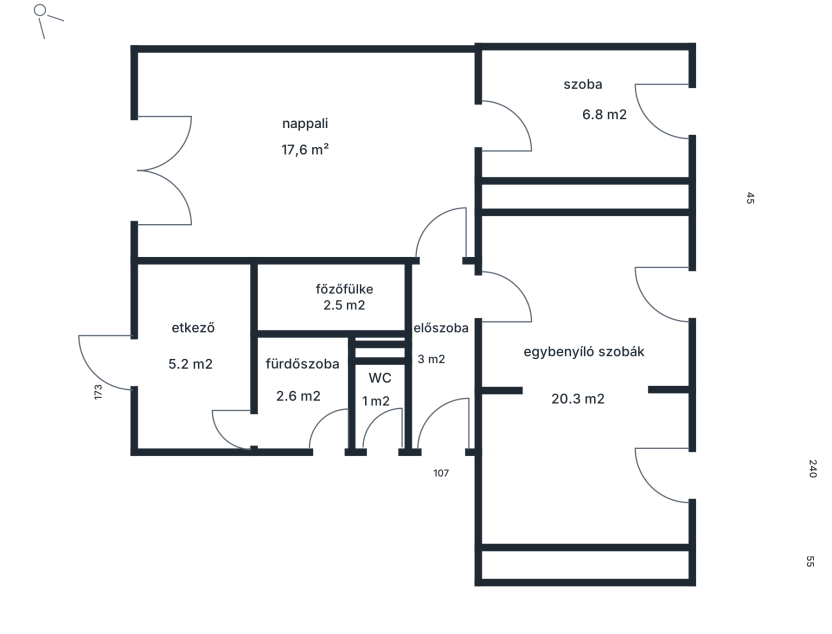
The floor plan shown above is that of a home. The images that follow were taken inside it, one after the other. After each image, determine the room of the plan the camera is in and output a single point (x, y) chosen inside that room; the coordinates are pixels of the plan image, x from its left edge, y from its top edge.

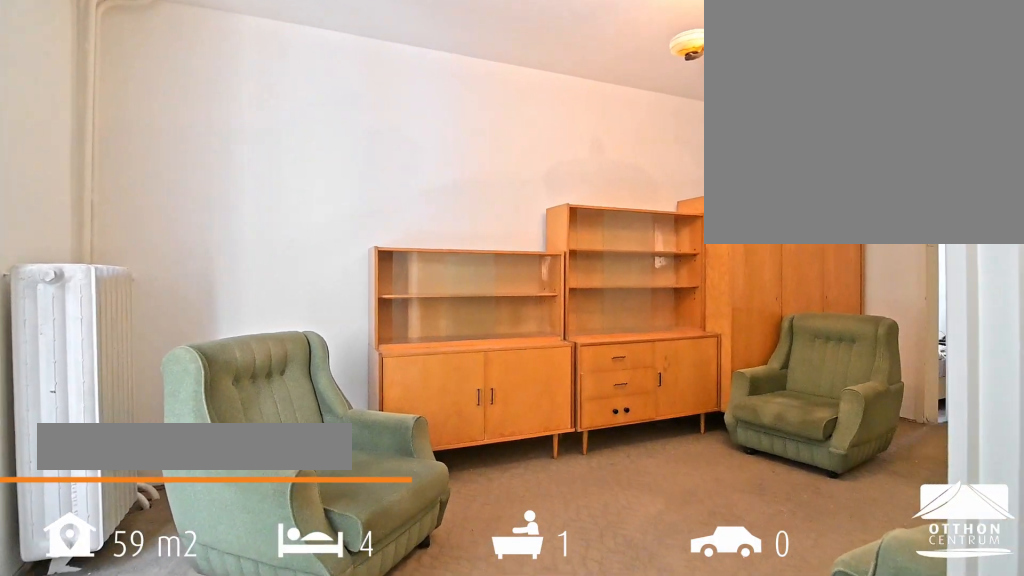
(267, 177)
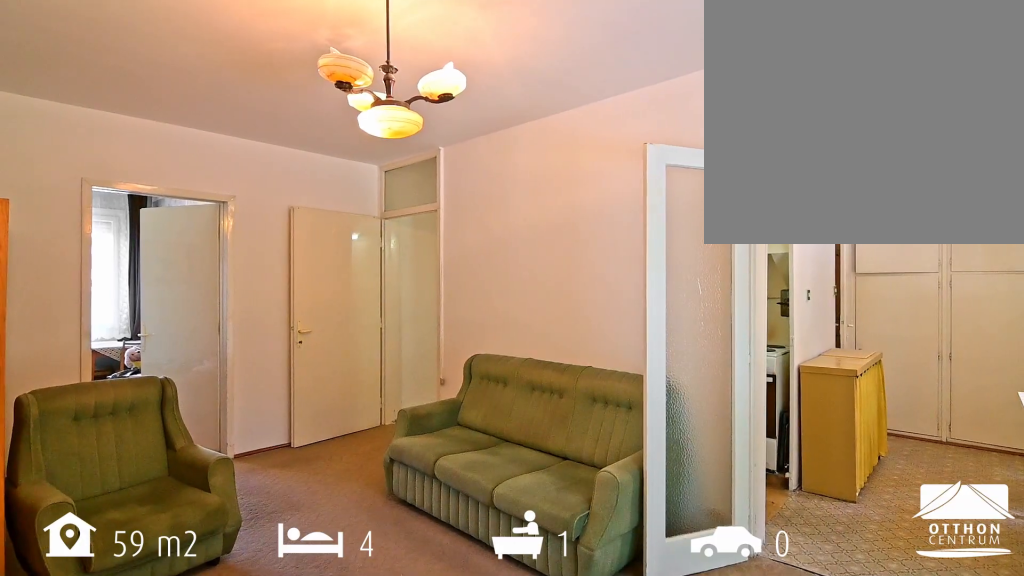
(267, 177)
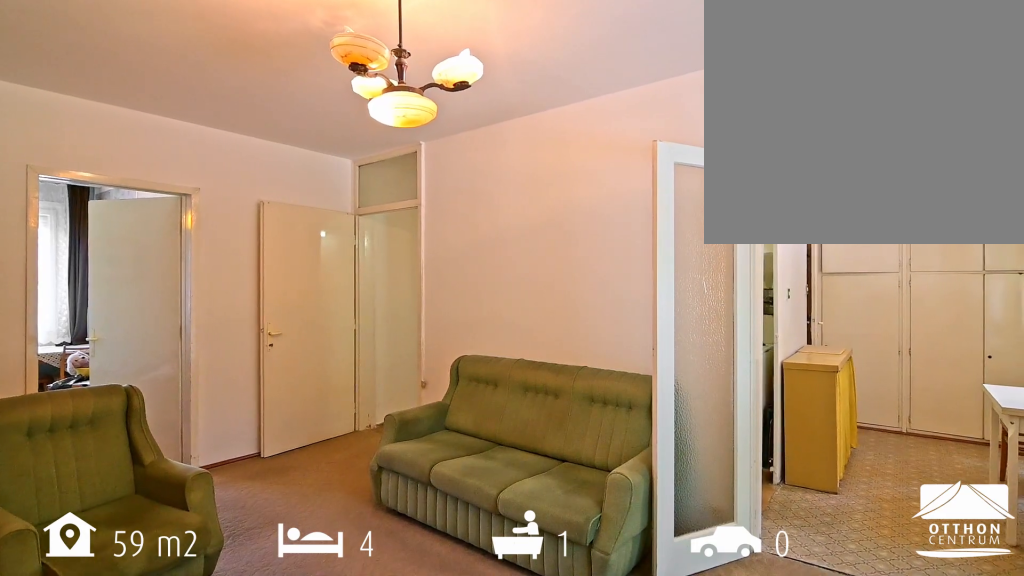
(267, 177)
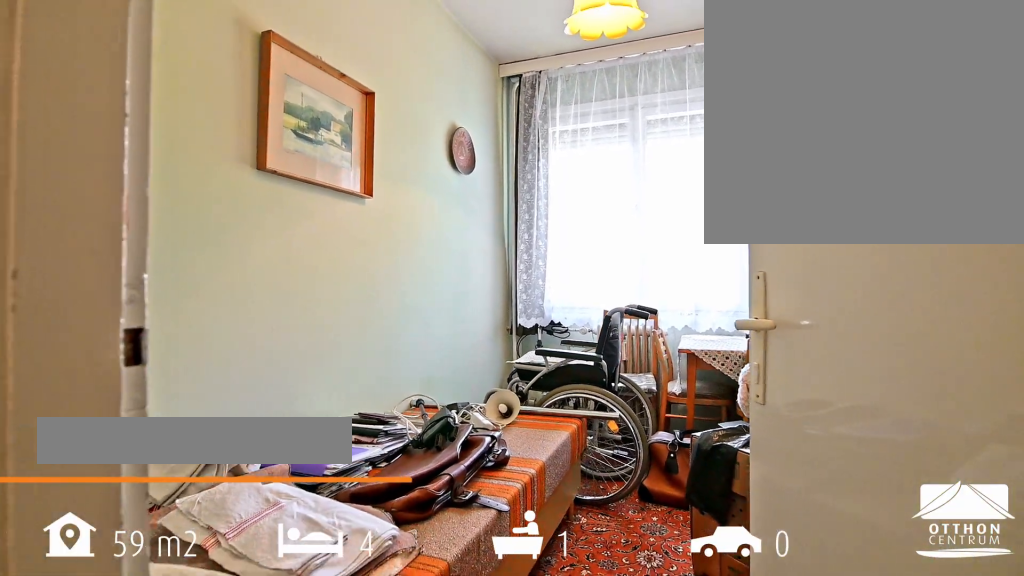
(589, 116)
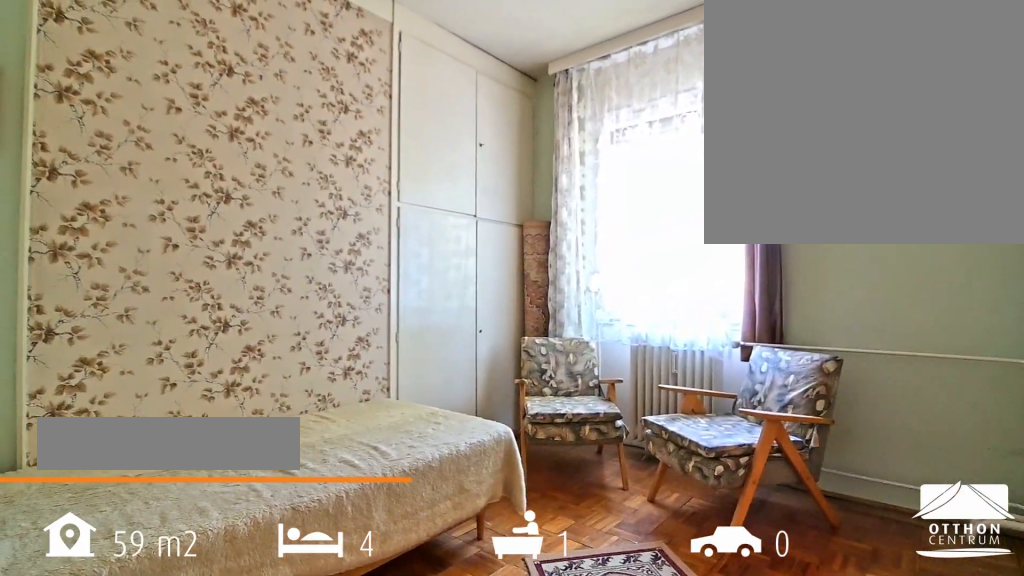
(577, 360)
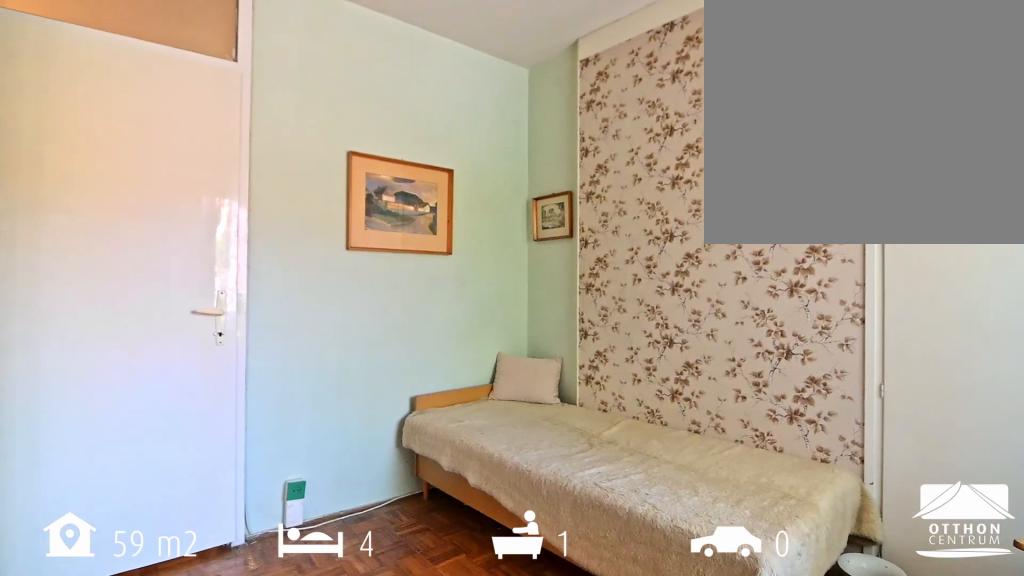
(577, 360)
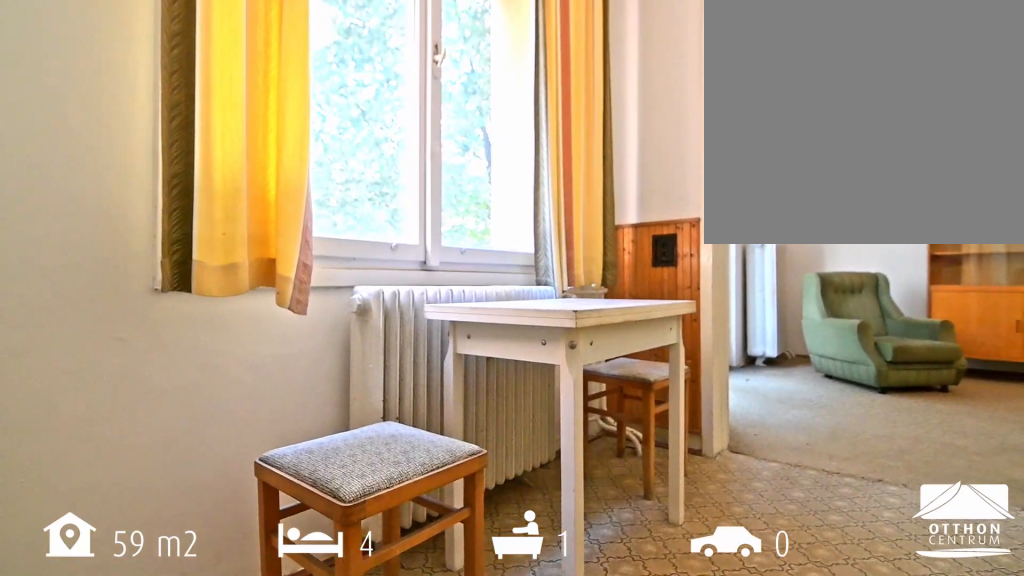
(194, 348)
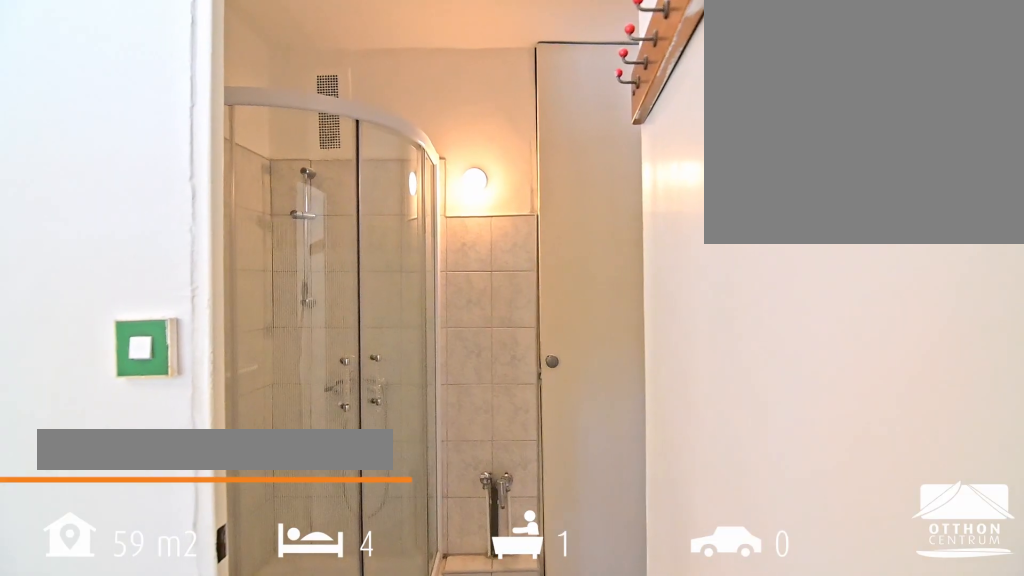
(304, 396)
